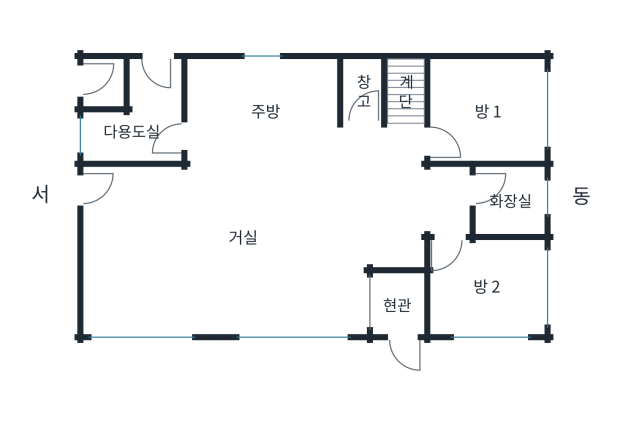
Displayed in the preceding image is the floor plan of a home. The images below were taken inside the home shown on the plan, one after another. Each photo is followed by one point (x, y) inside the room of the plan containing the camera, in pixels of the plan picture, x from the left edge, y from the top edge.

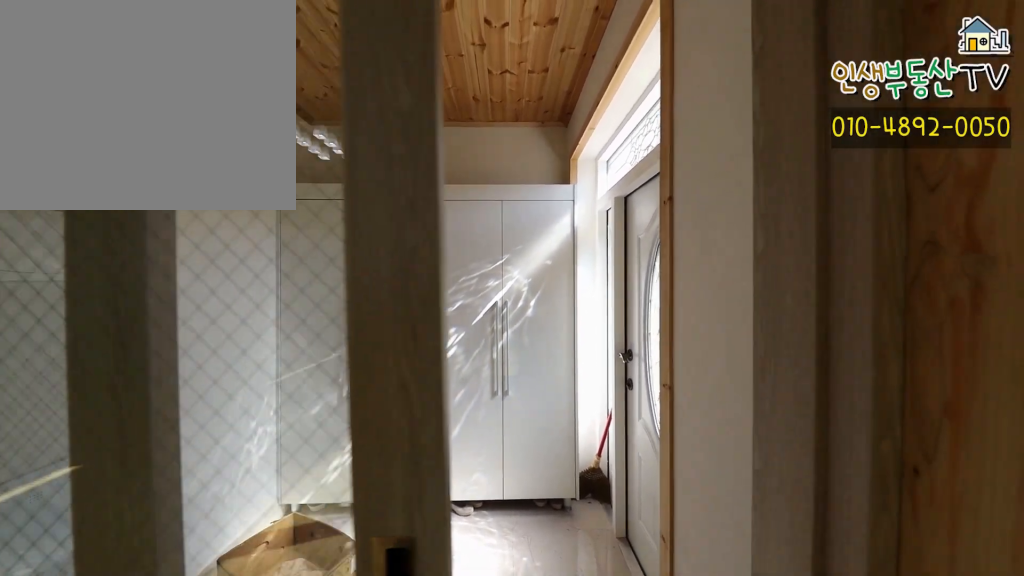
(399, 302)
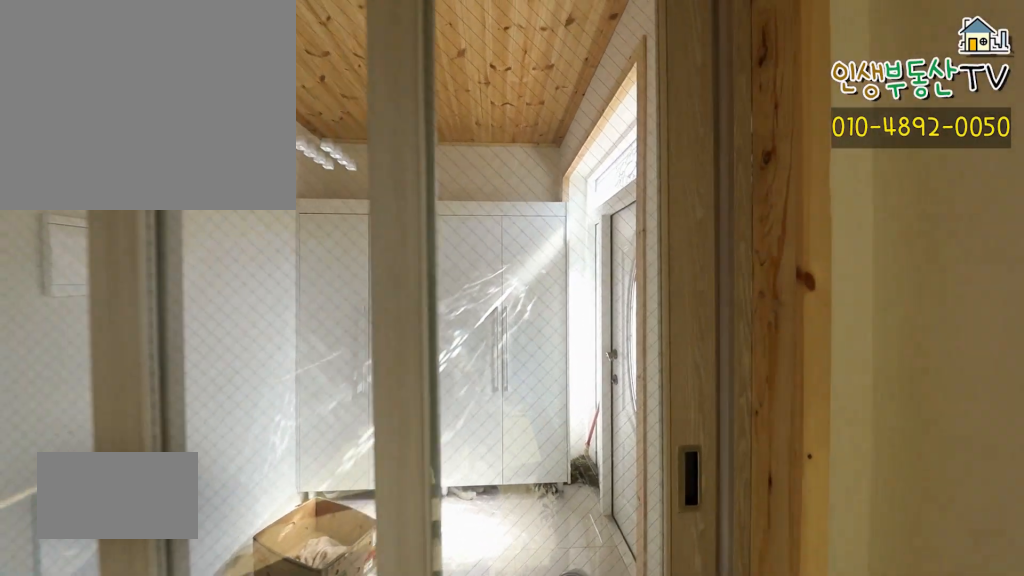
(399, 302)
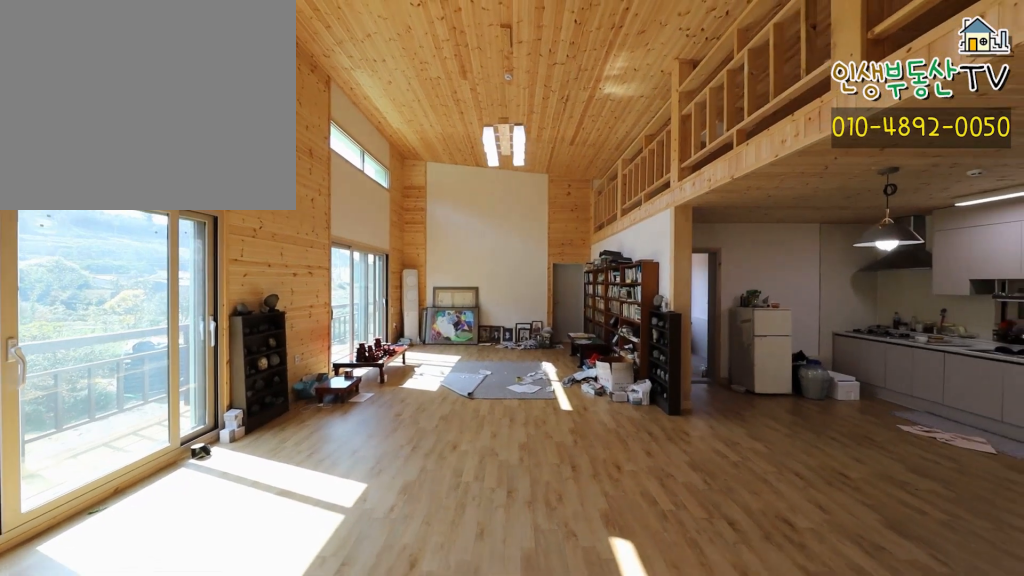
(241, 237)
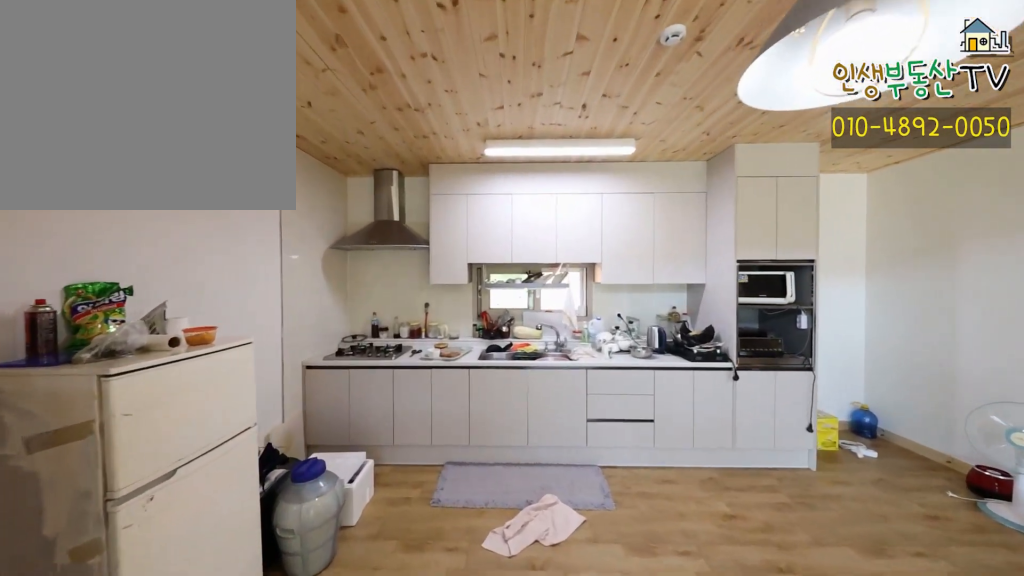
(273, 114)
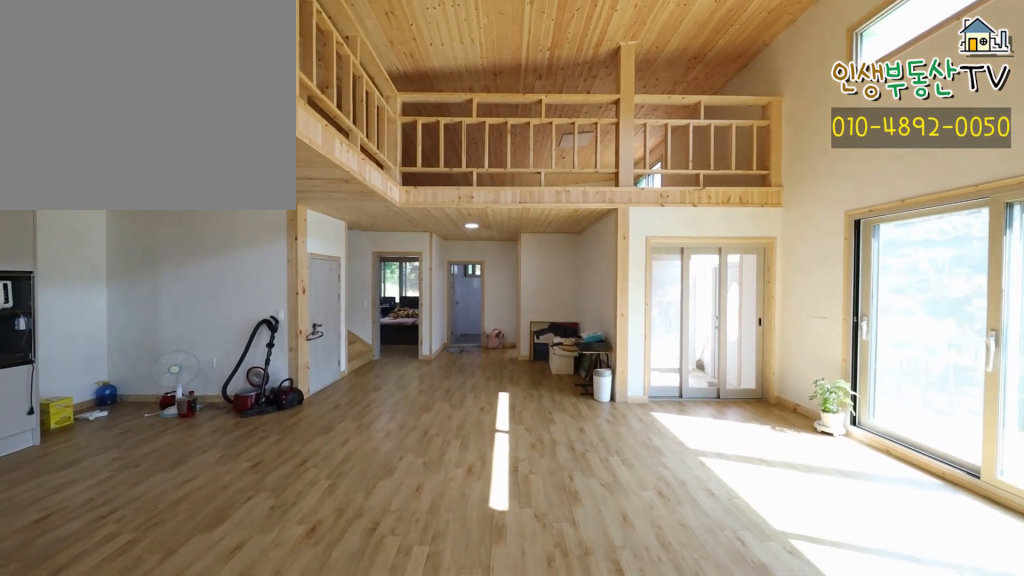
(251, 215)
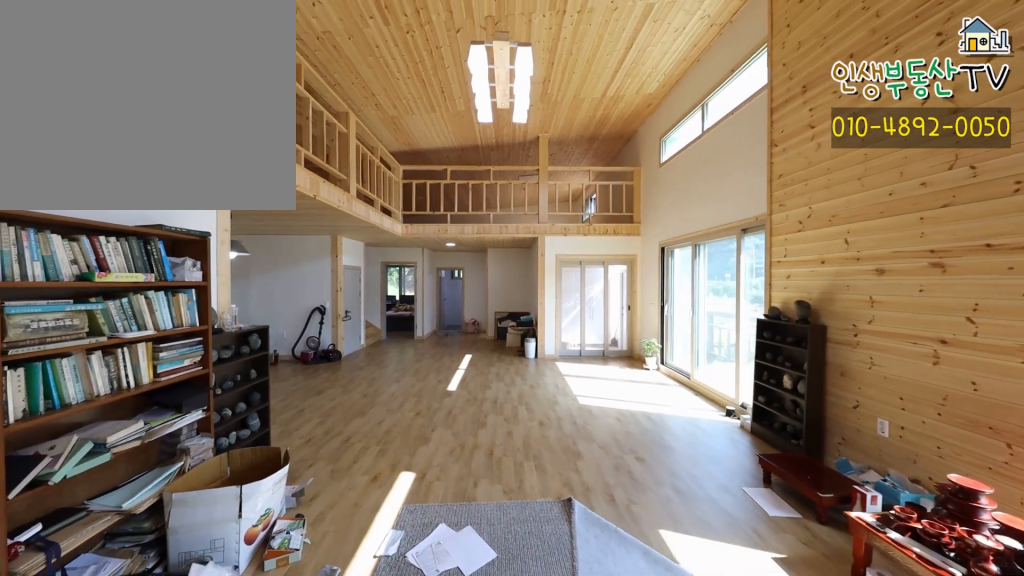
(251, 215)
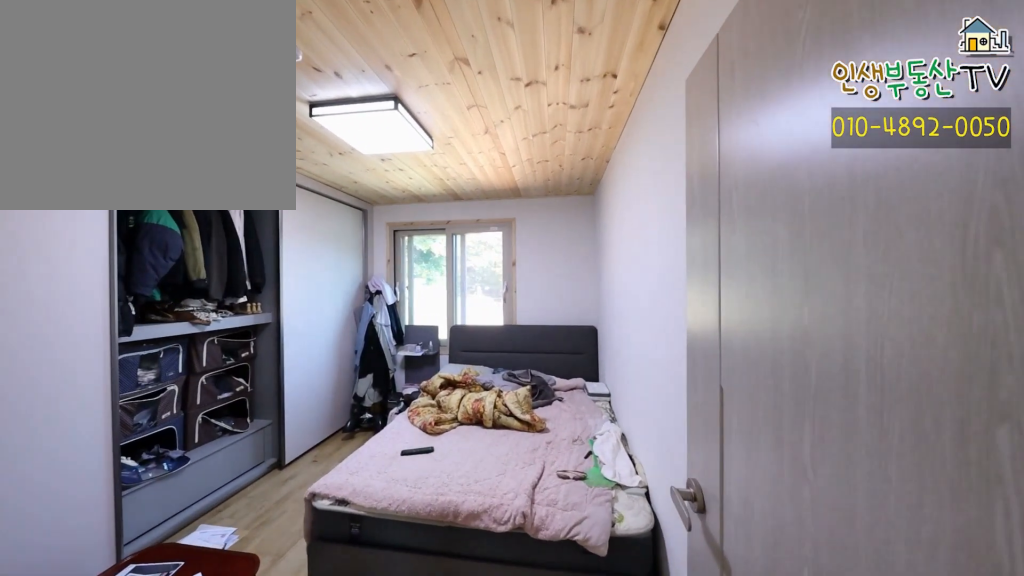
(492, 110)
